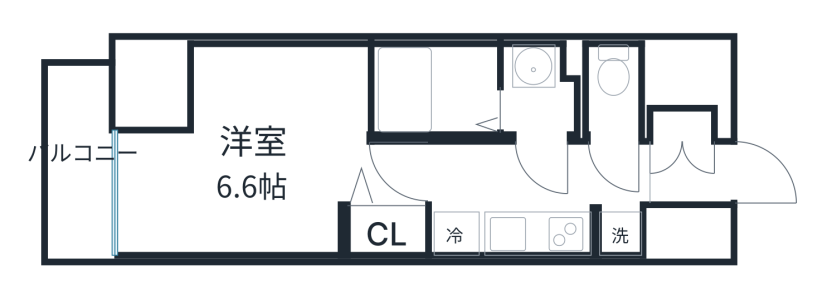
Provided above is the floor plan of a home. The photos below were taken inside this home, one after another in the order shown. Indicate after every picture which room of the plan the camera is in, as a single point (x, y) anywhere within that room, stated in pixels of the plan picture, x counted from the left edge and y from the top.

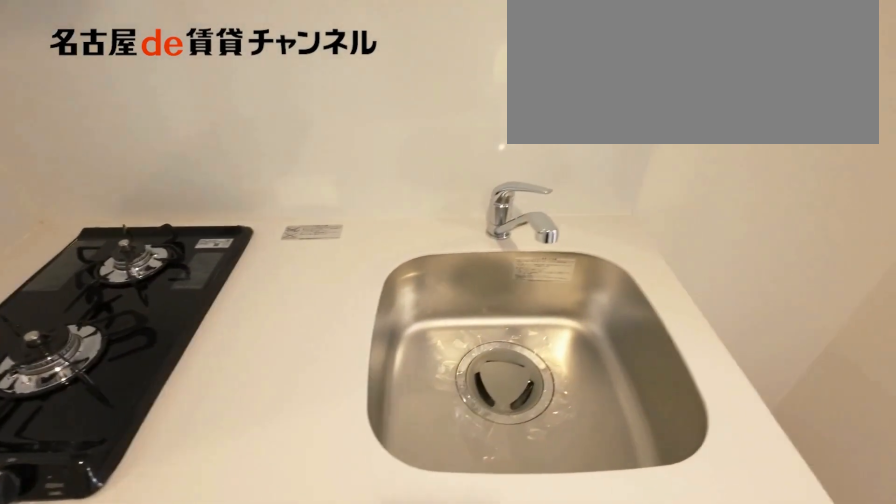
(511, 229)
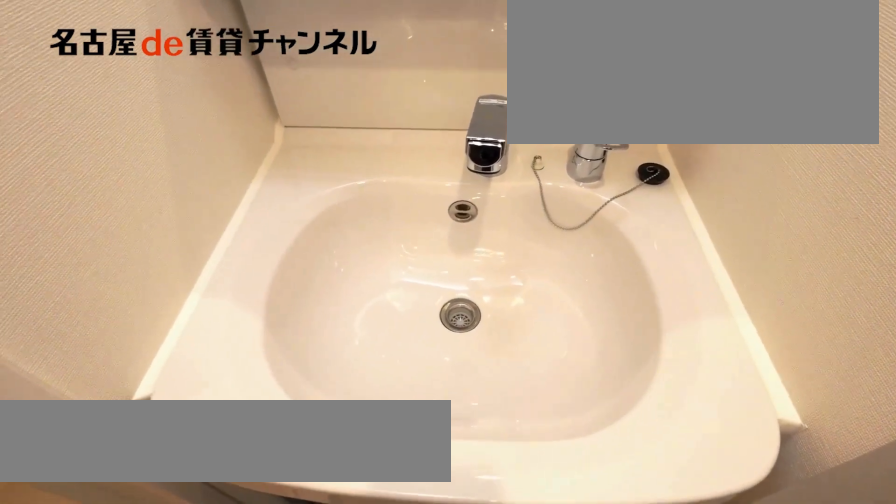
(541, 91)
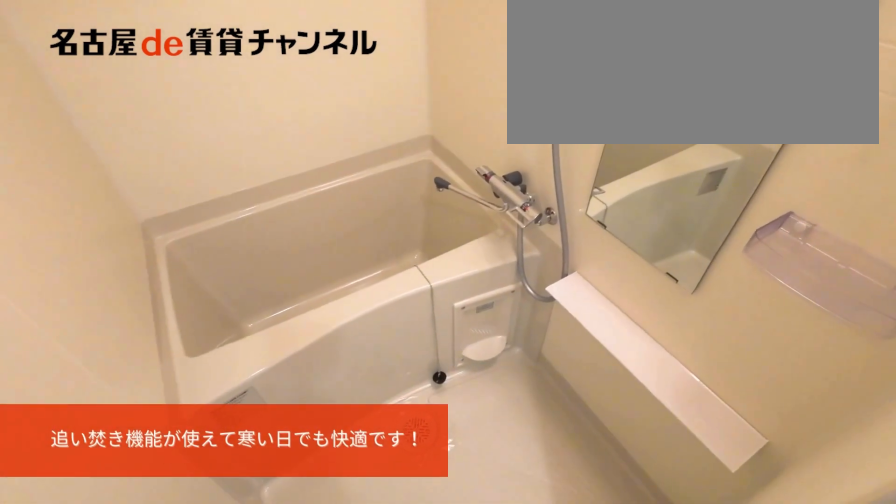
(435, 90)
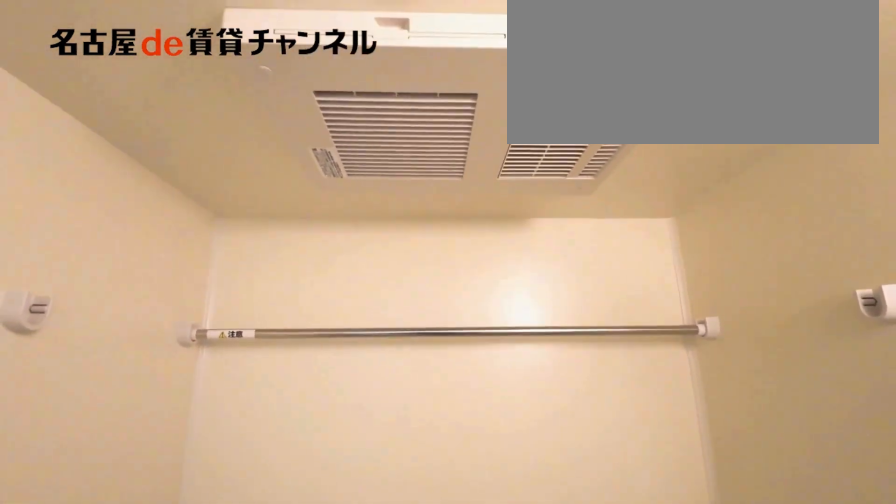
(435, 90)
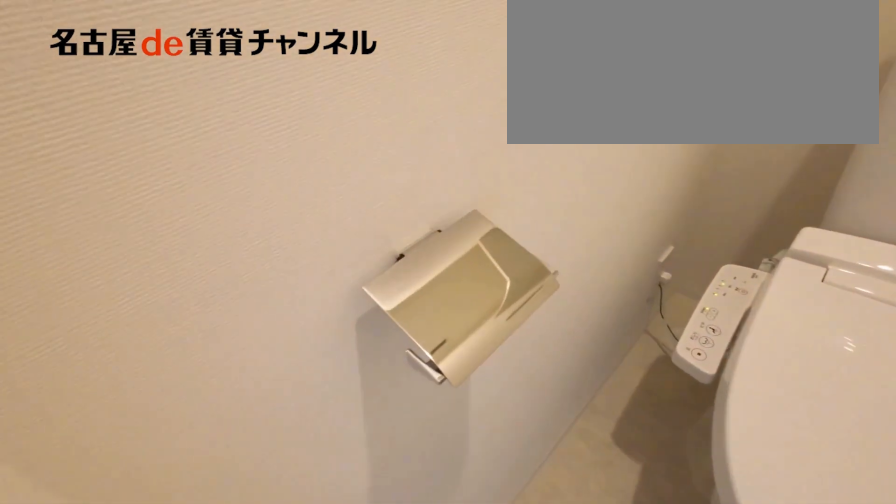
(610, 90)
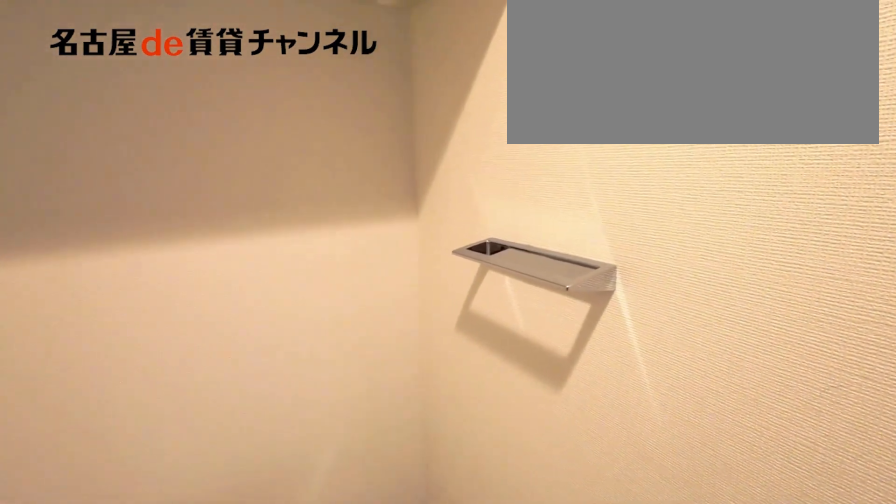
(610, 90)
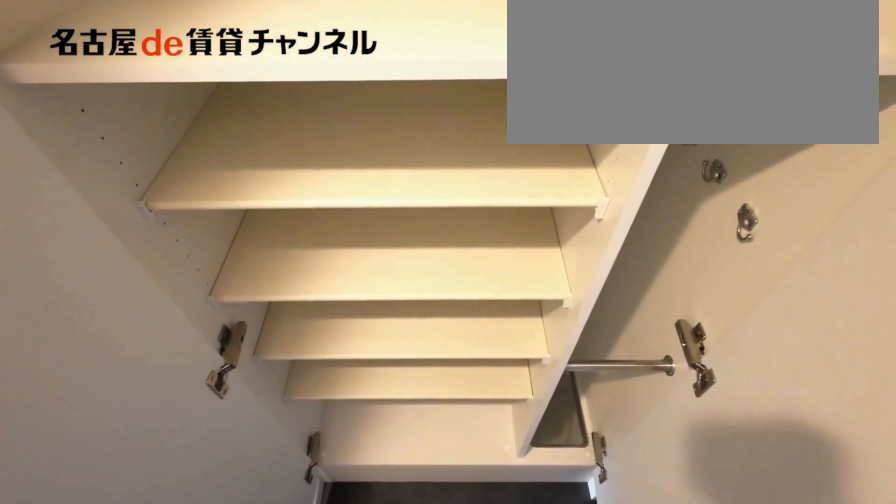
(688, 123)
